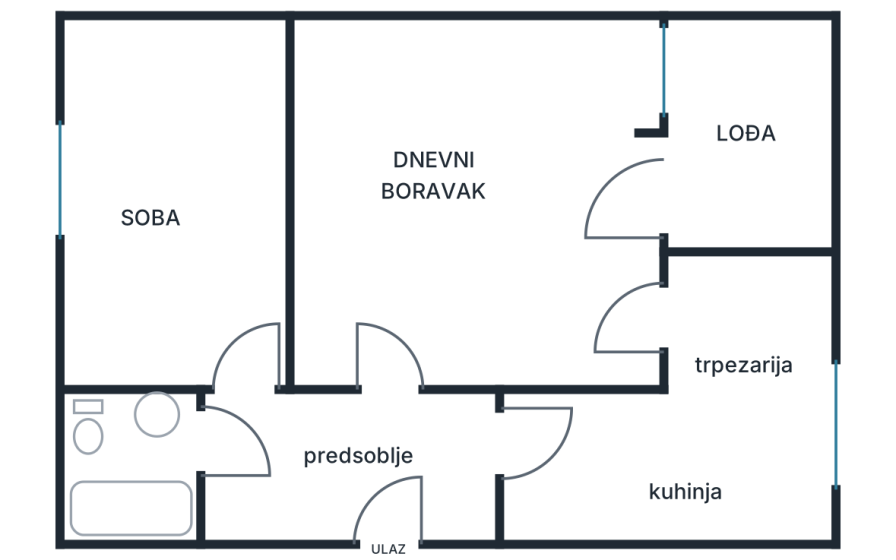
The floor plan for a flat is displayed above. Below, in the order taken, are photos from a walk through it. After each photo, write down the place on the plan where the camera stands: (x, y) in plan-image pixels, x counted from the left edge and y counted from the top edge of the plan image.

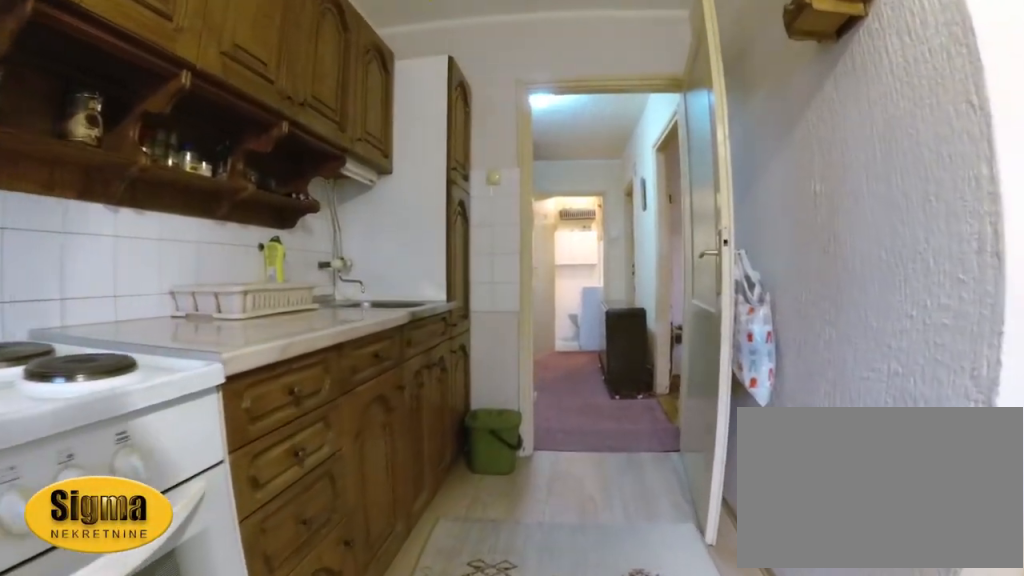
(712, 444)
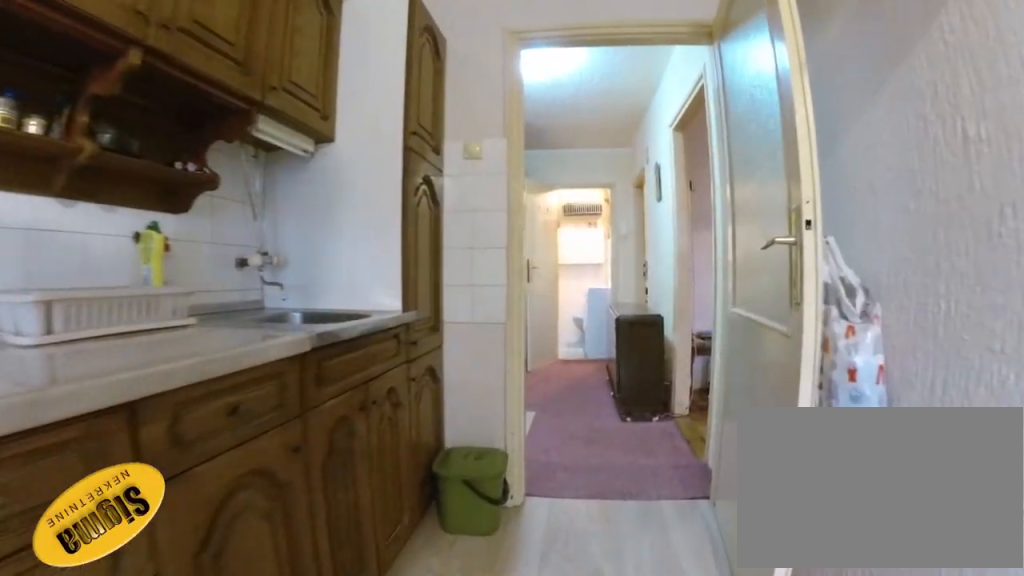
(669, 443)
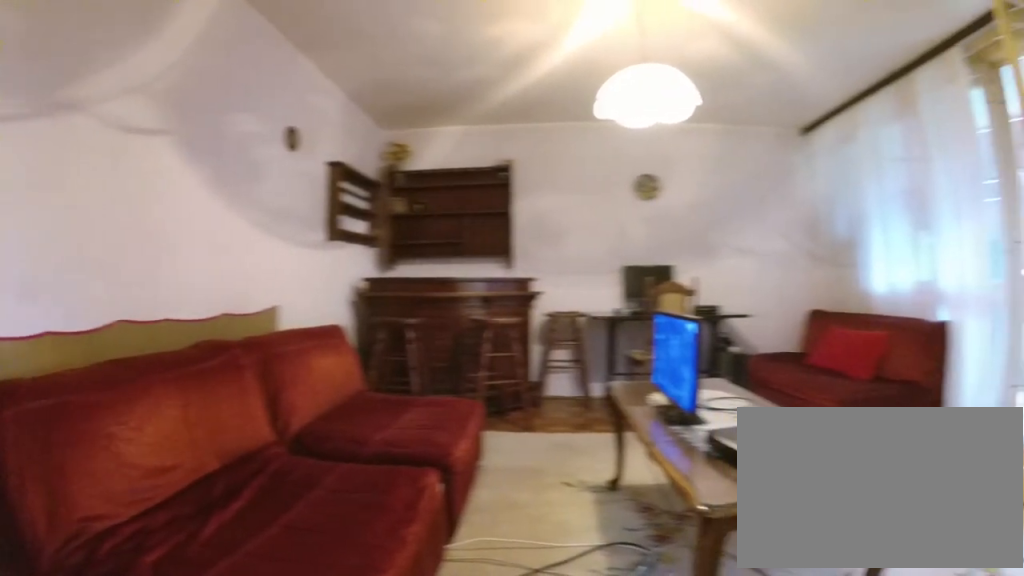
(402, 418)
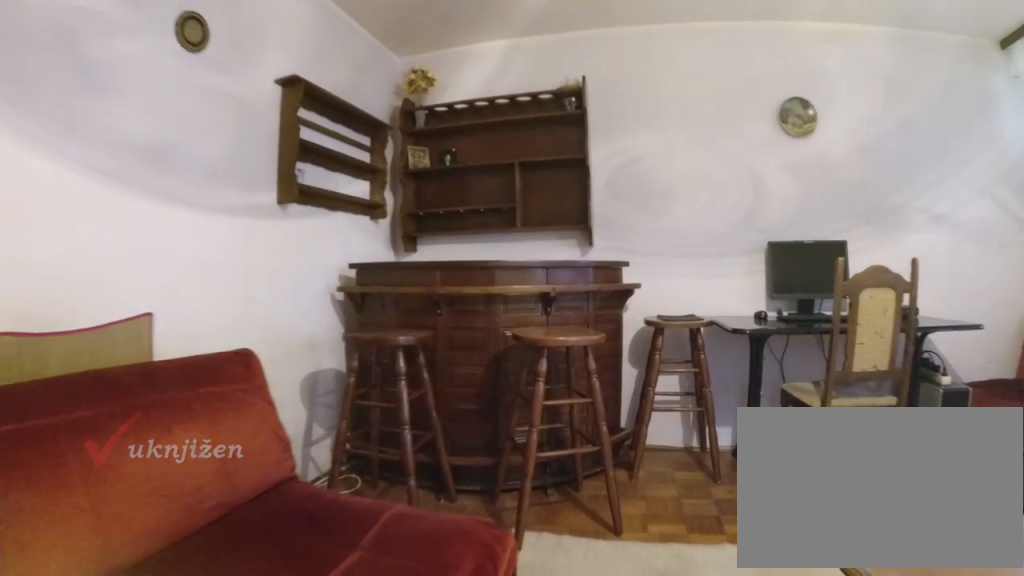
(403, 310)
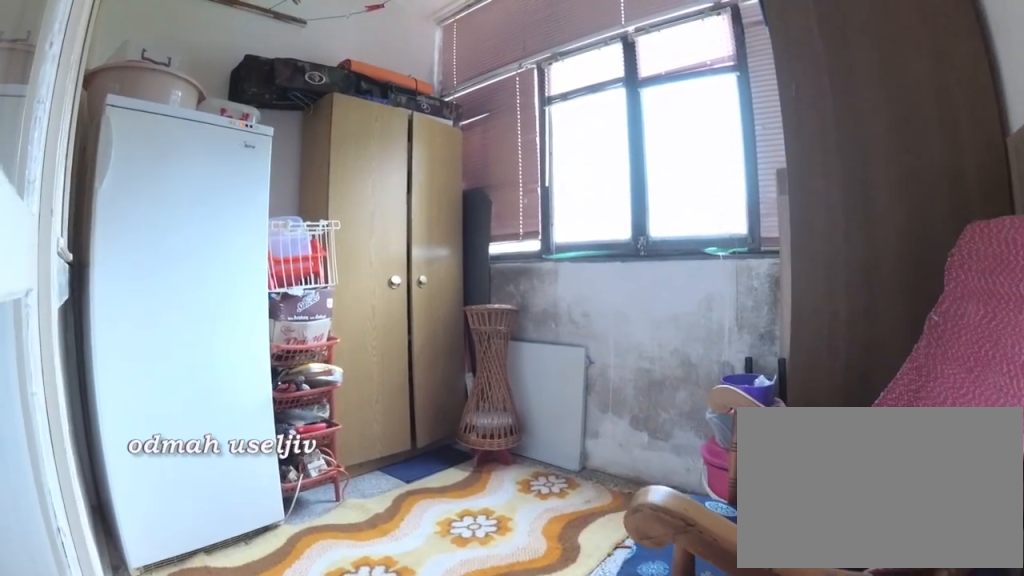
(664, 200)
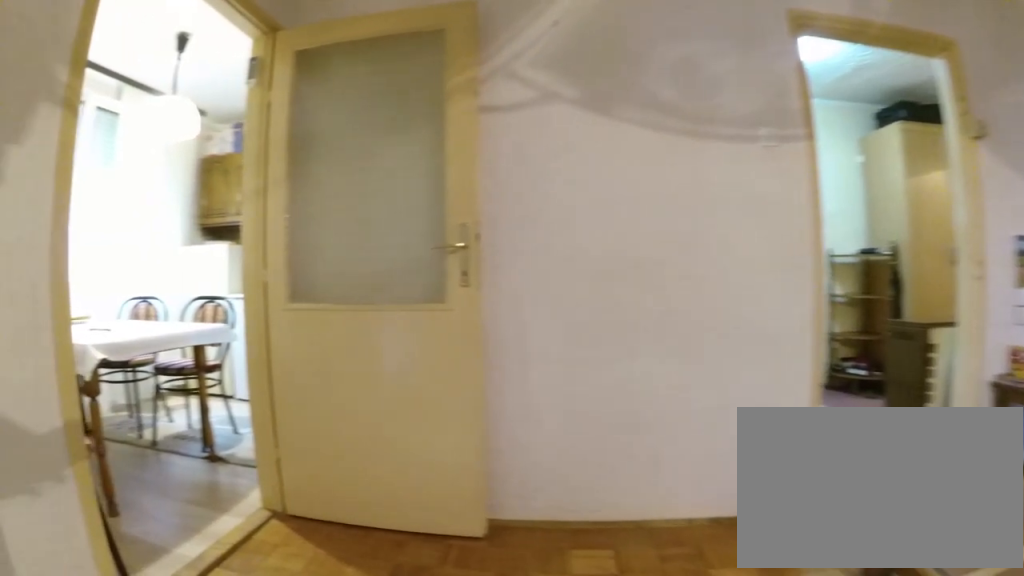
(580, 207)
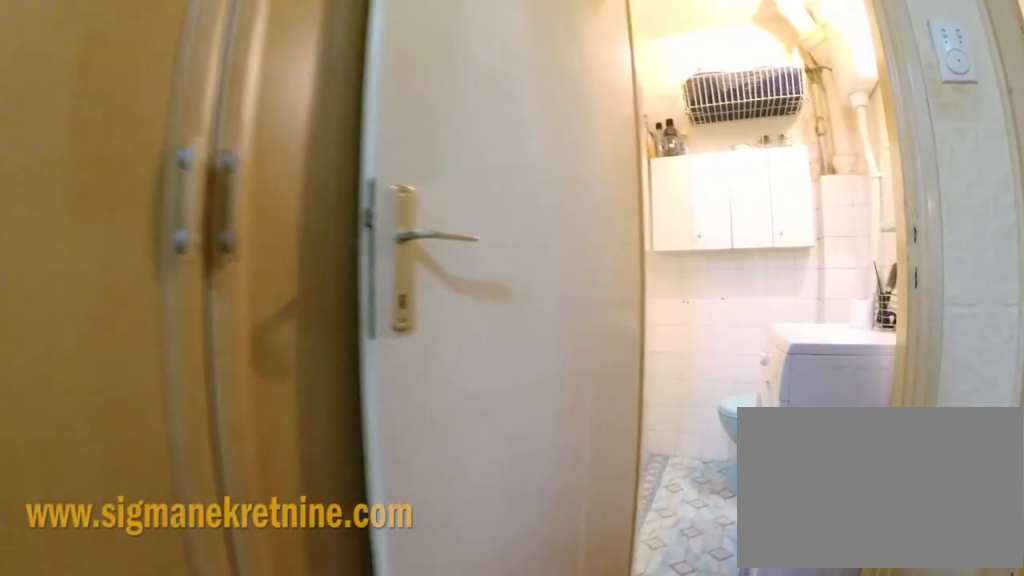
(303, 437)
